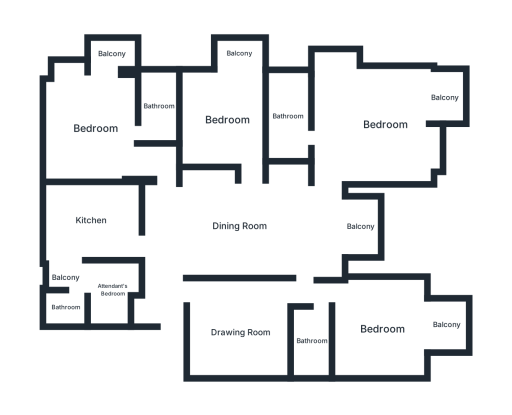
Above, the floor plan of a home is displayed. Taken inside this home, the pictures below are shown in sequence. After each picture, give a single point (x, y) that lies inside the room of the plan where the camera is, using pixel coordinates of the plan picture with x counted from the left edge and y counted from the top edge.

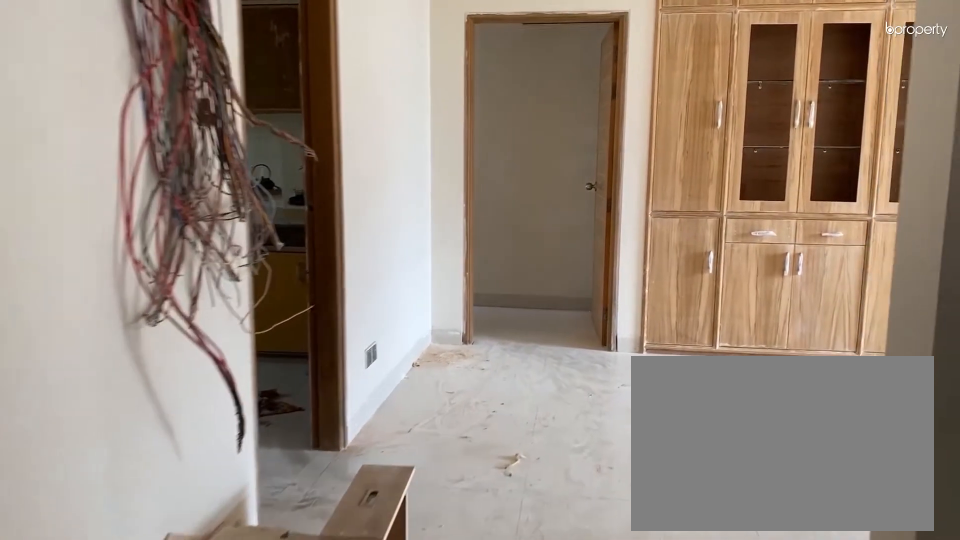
(180, 282)
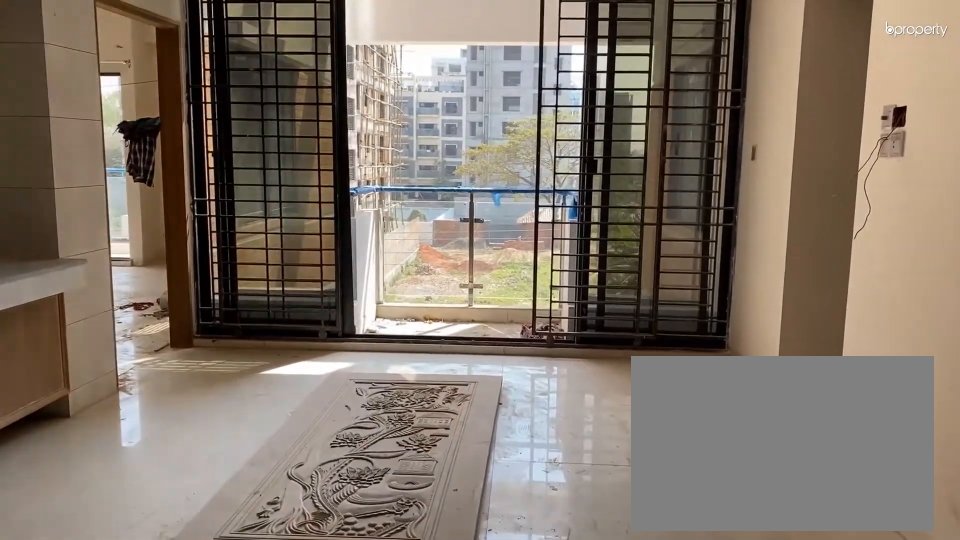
(239, 225)
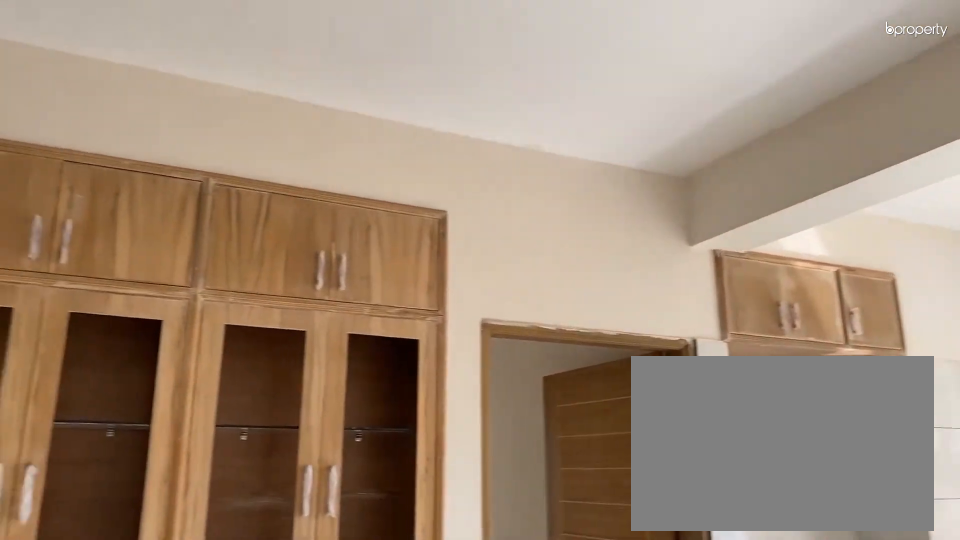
(239, 225)
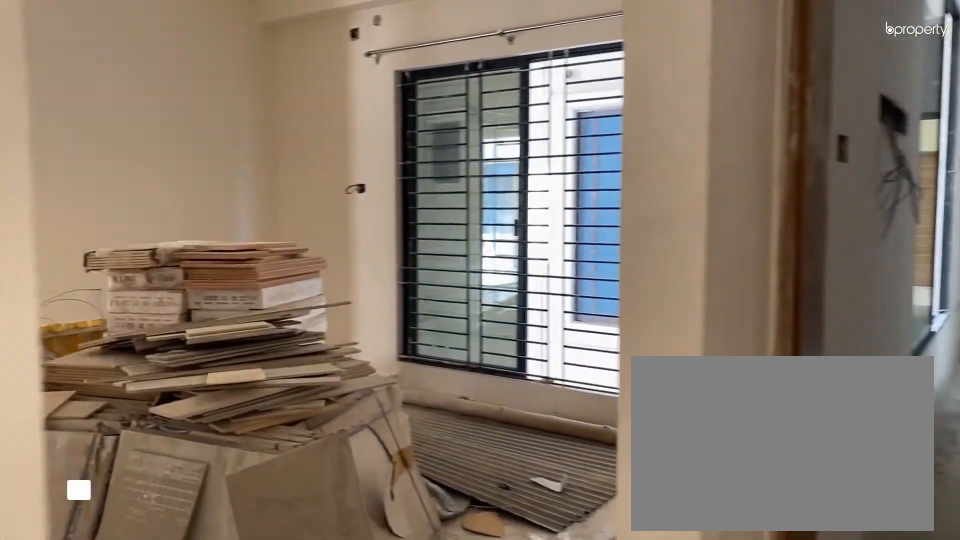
(194, 295)
